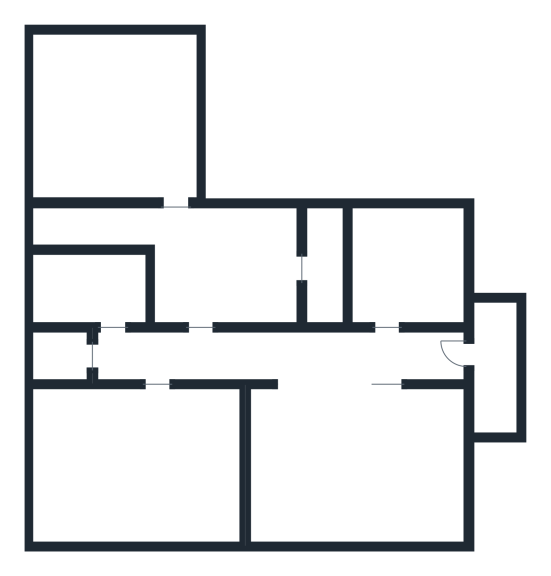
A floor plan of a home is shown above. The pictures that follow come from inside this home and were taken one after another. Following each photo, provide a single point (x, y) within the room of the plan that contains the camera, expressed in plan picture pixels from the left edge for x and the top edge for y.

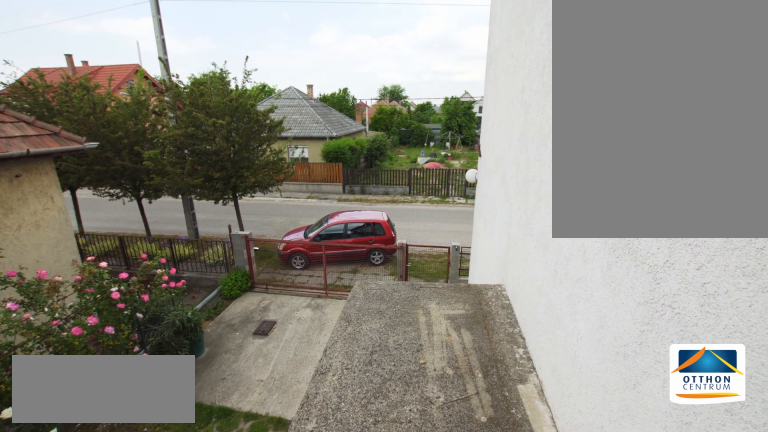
(497, 359)
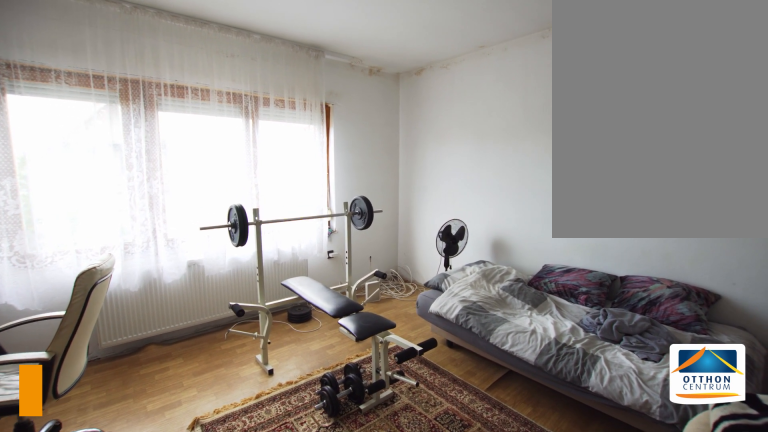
(132, 468)
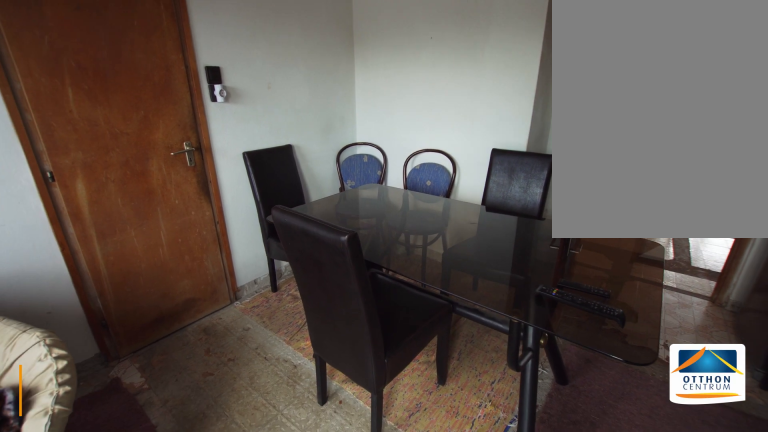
(237, 267)
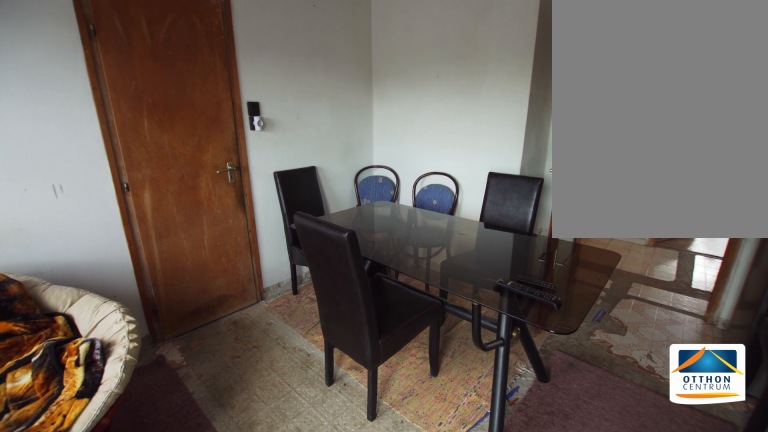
(237, 267)
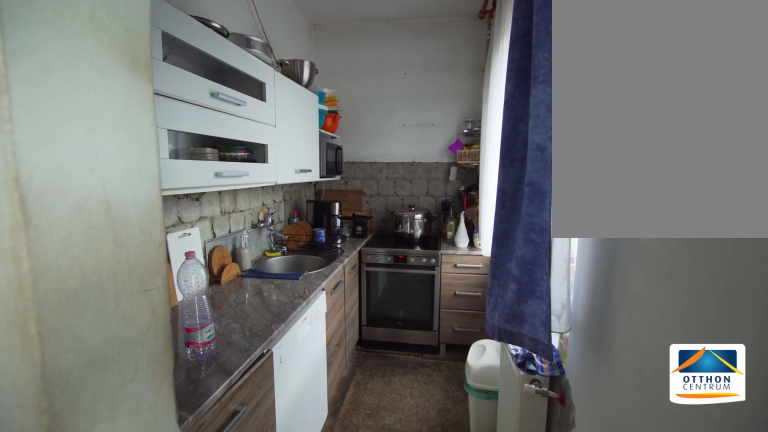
(93, 226)
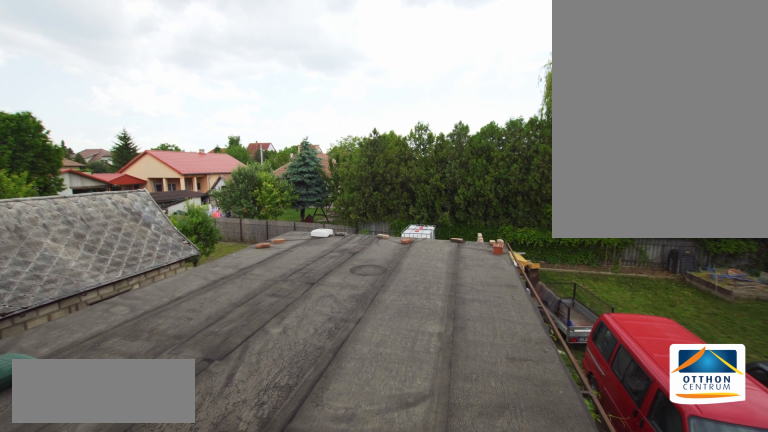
(114, 94)
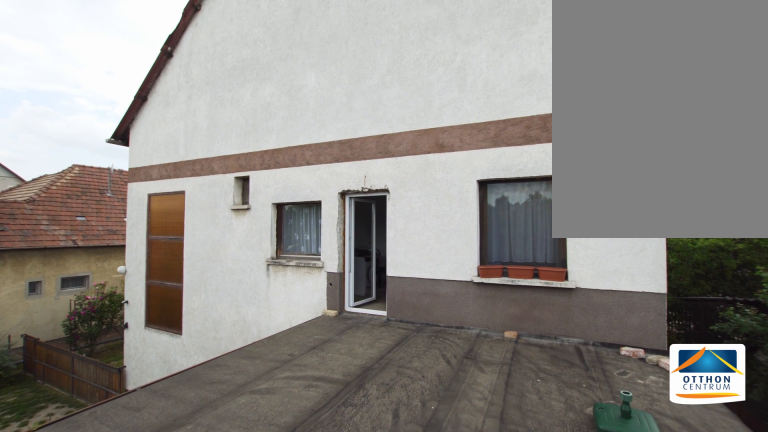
(115, 94)
